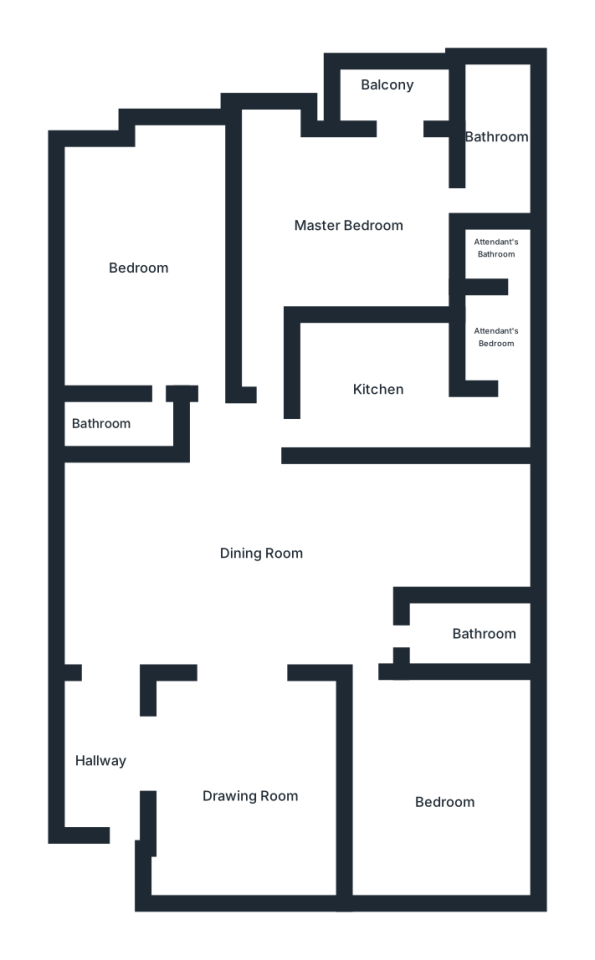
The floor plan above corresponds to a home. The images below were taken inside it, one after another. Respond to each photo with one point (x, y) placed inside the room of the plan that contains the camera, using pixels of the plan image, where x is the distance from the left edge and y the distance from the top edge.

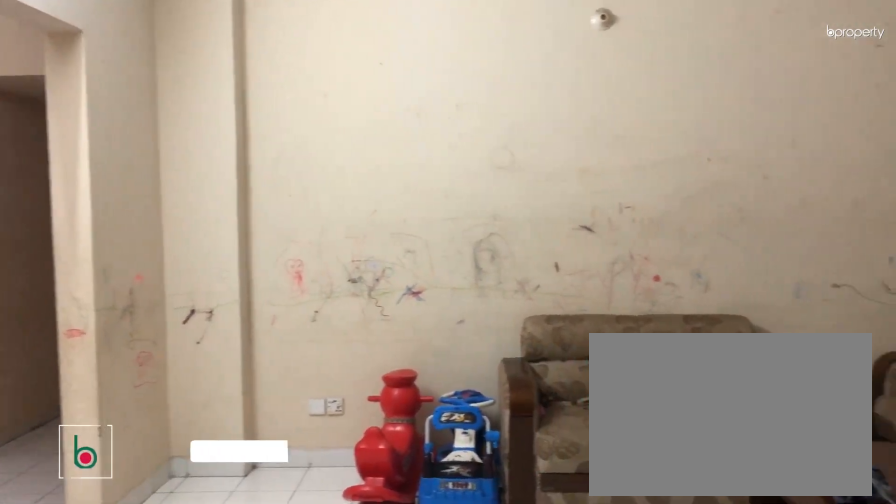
(238, 785)
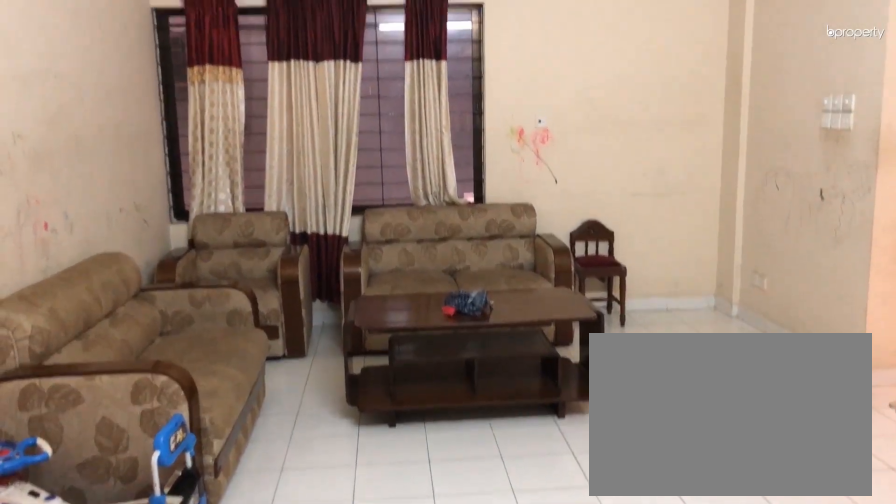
(236, 786)
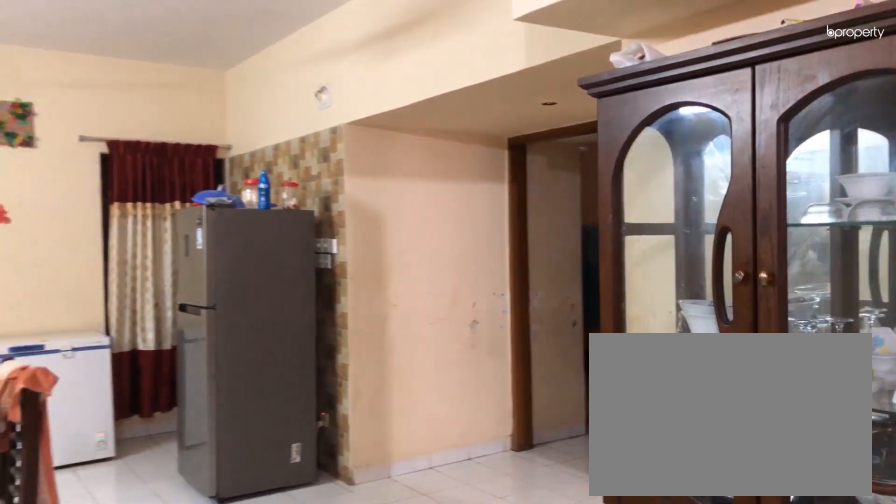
(271, 559)
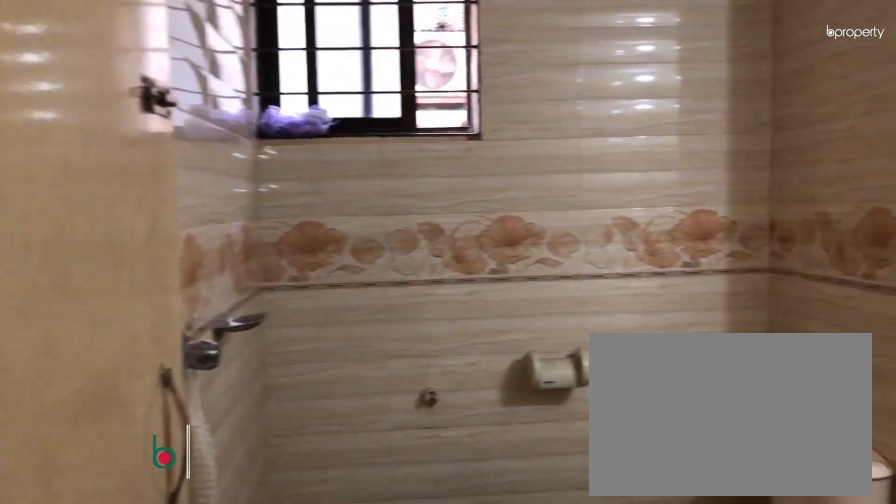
(456, 632)
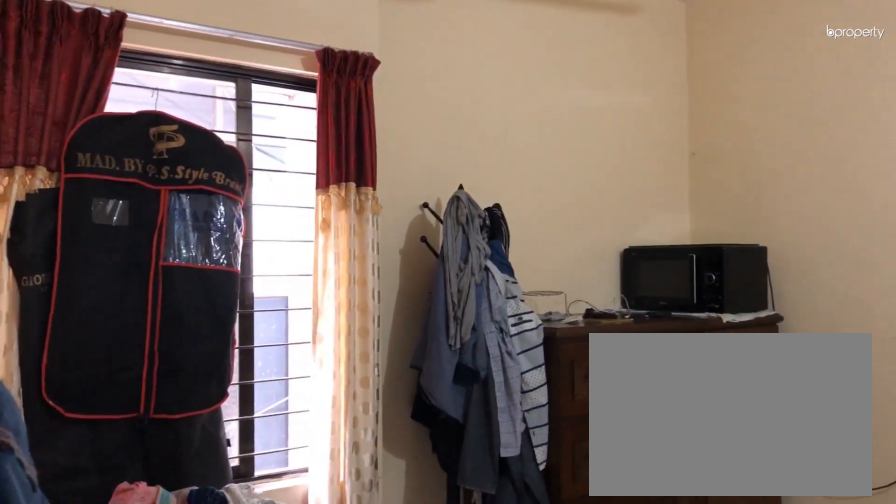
(431, 792)
